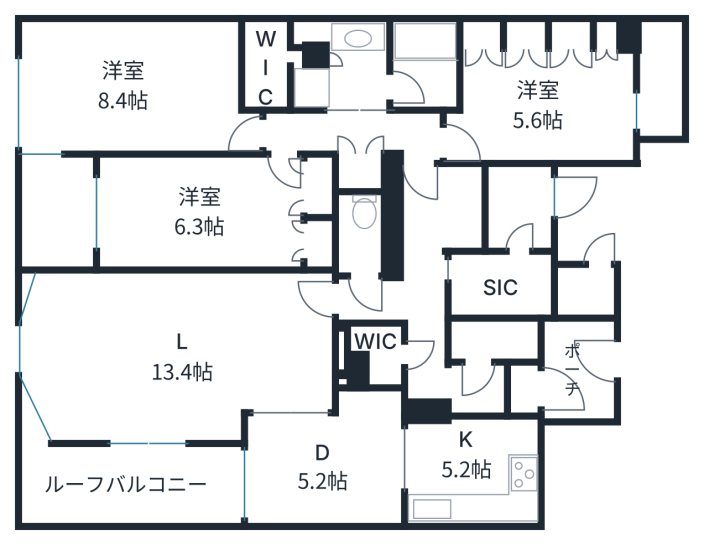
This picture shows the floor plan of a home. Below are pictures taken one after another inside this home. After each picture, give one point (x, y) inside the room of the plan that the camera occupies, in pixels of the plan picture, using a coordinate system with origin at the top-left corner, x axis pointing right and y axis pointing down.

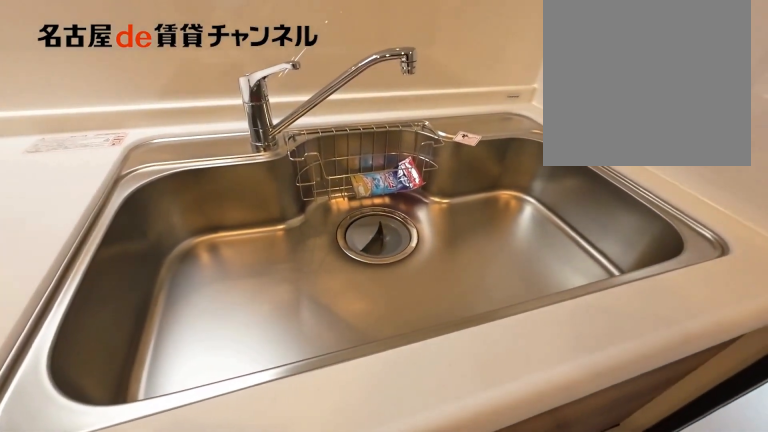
(473, 470)
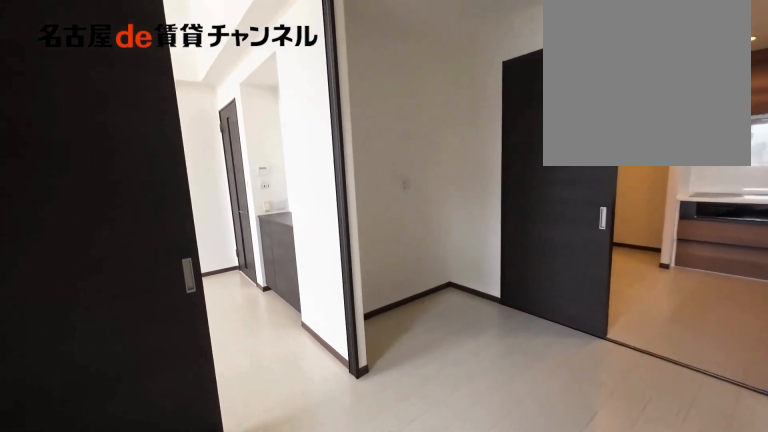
(327, 463)
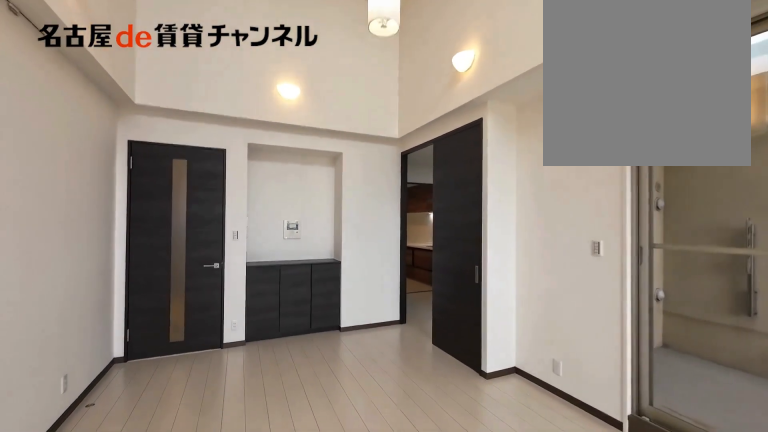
(176, 352)
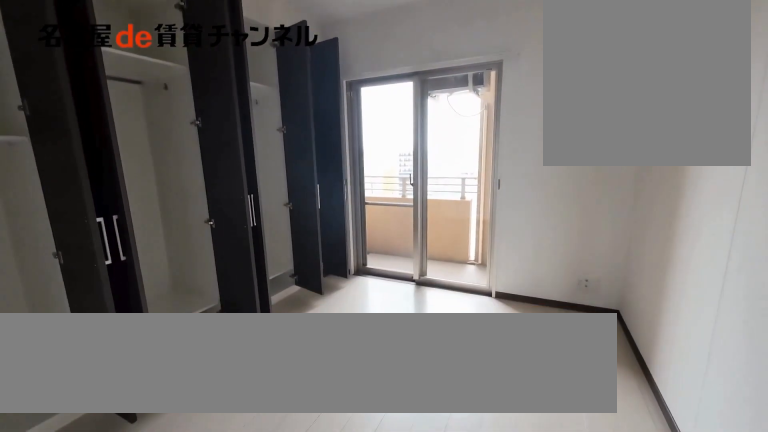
(543, 105)
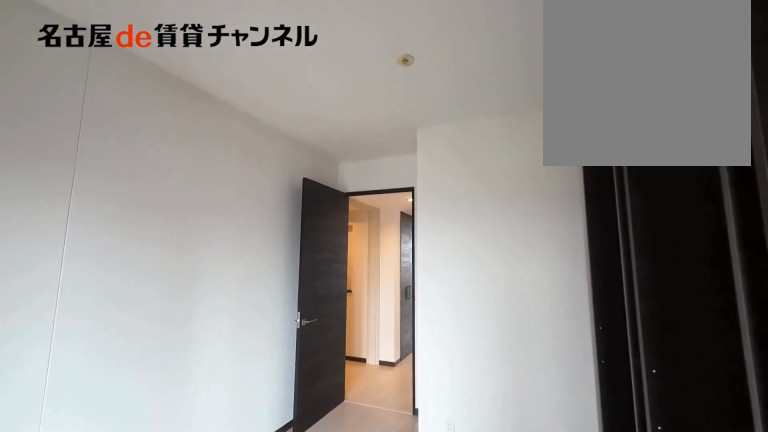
(543, 105)
